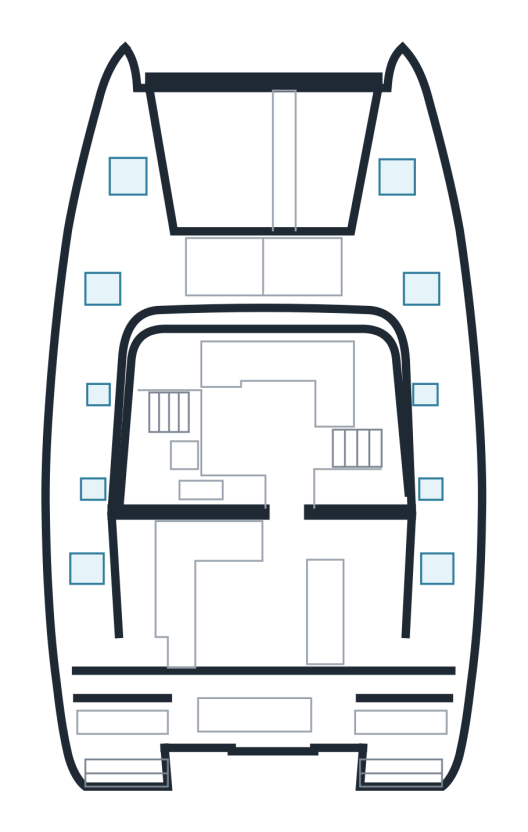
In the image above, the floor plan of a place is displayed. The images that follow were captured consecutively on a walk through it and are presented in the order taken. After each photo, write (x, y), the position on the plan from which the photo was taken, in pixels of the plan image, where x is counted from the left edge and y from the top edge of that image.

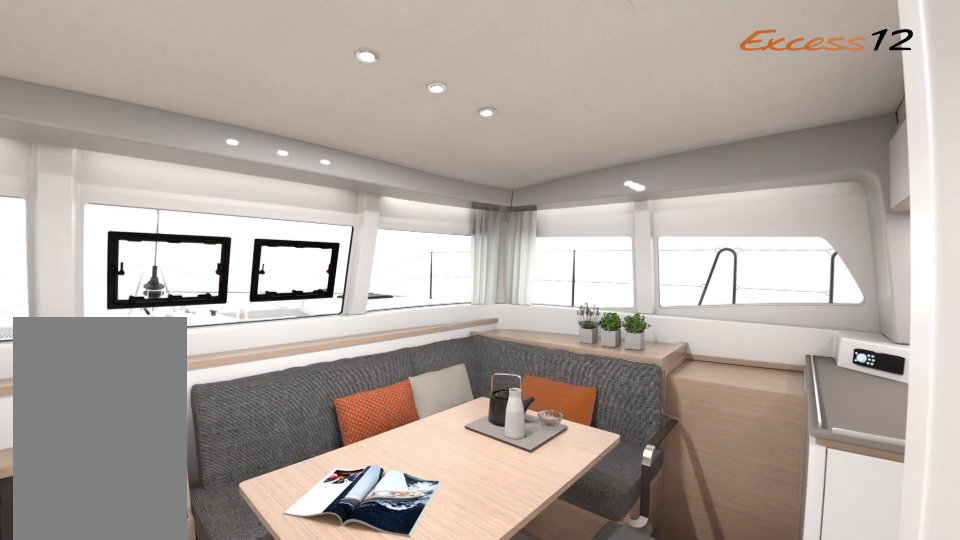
(239, 488)
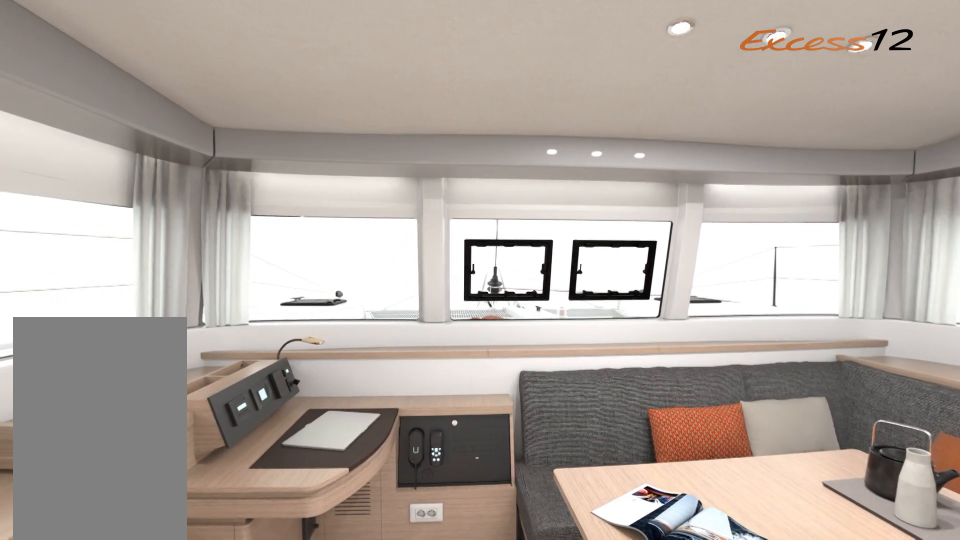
(239, 488)
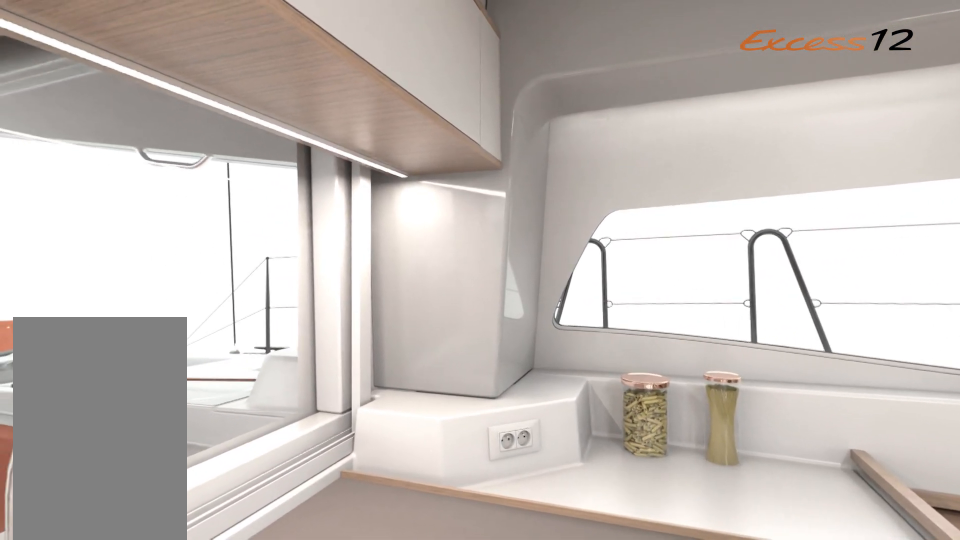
(239, 488)
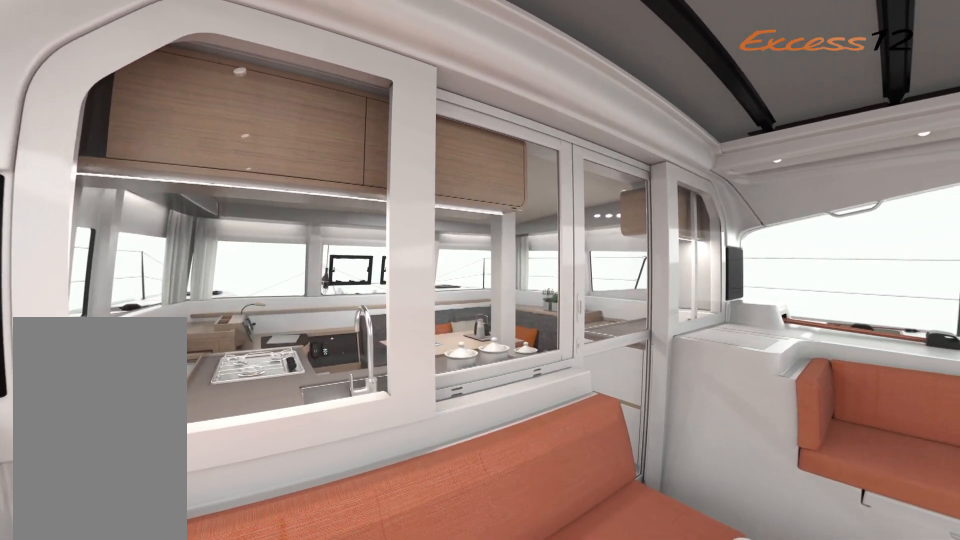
(212, 590)
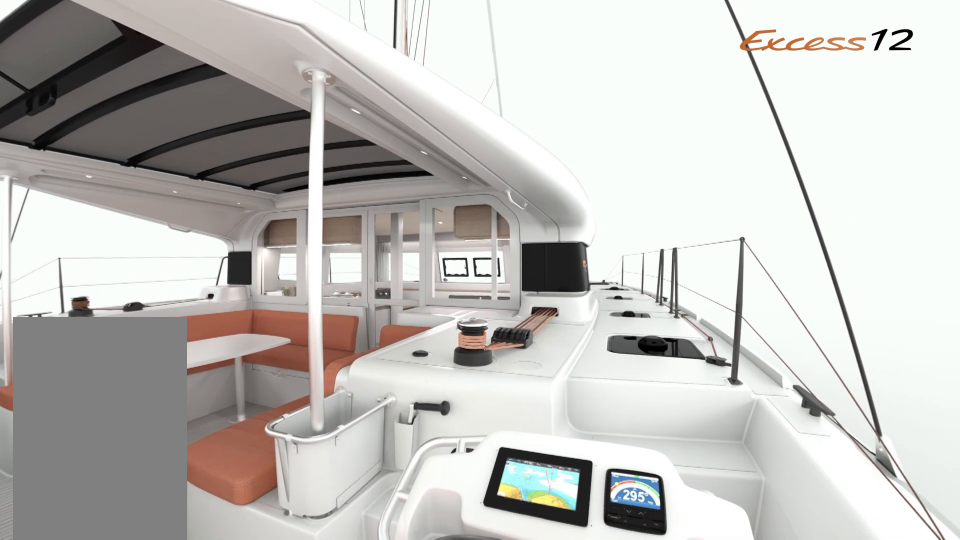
(412, 721)
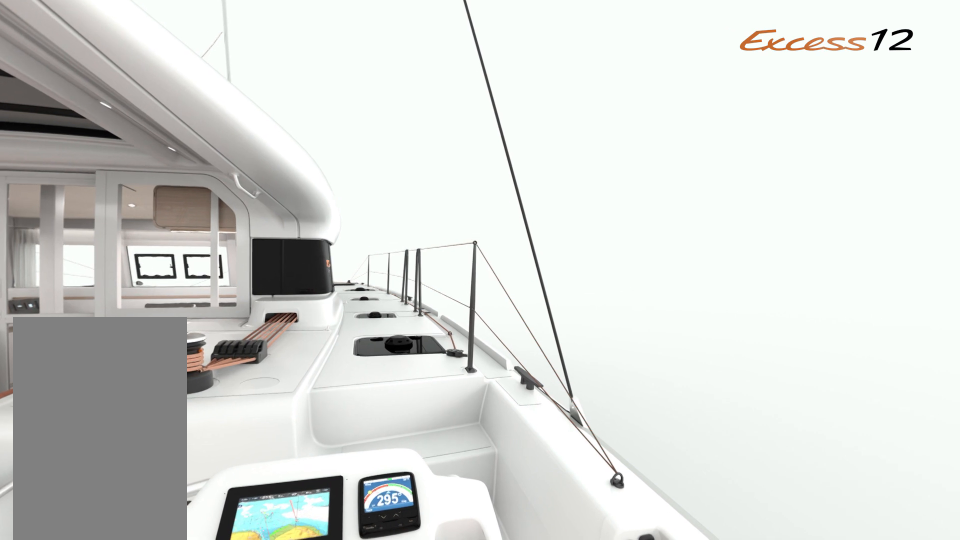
(412, 722)
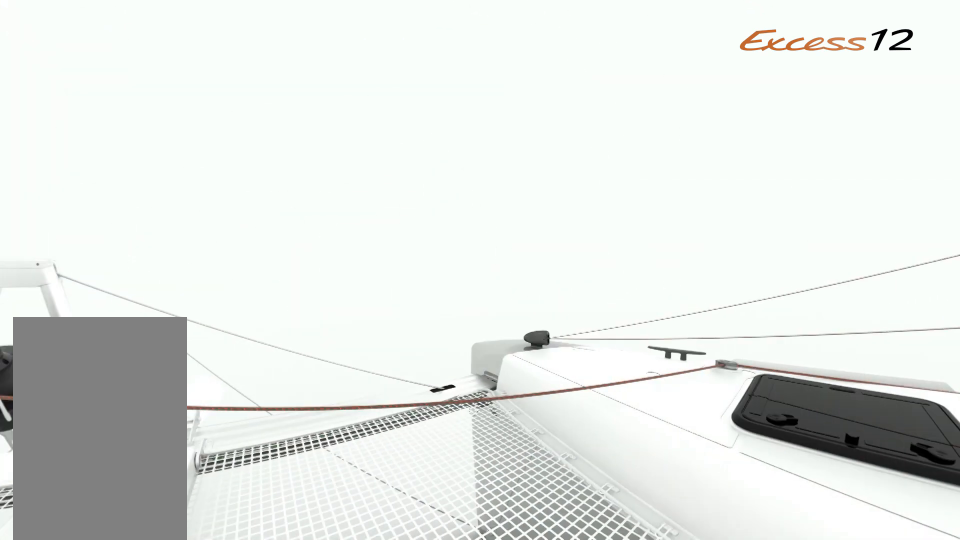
(331, 176)
